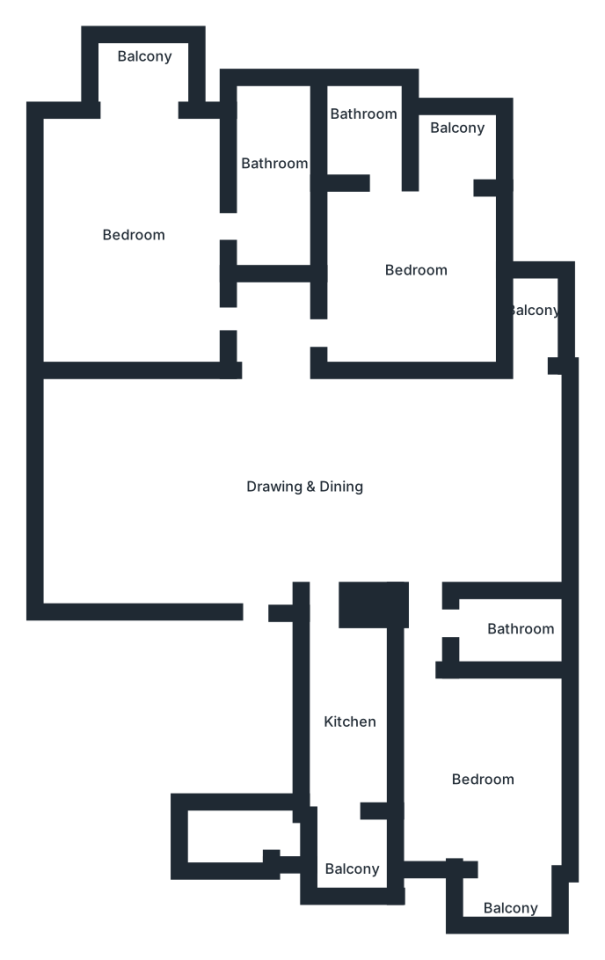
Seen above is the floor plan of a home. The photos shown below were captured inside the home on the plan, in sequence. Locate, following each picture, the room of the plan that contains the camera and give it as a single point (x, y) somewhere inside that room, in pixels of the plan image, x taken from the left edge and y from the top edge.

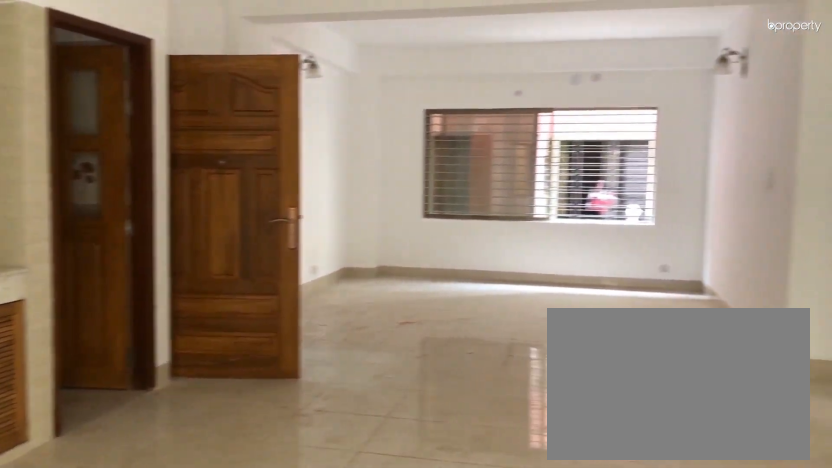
(344, 486)
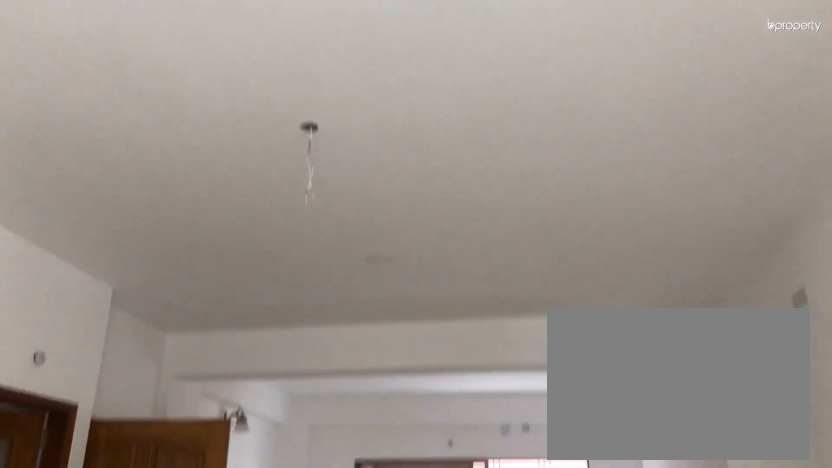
(344, 486)
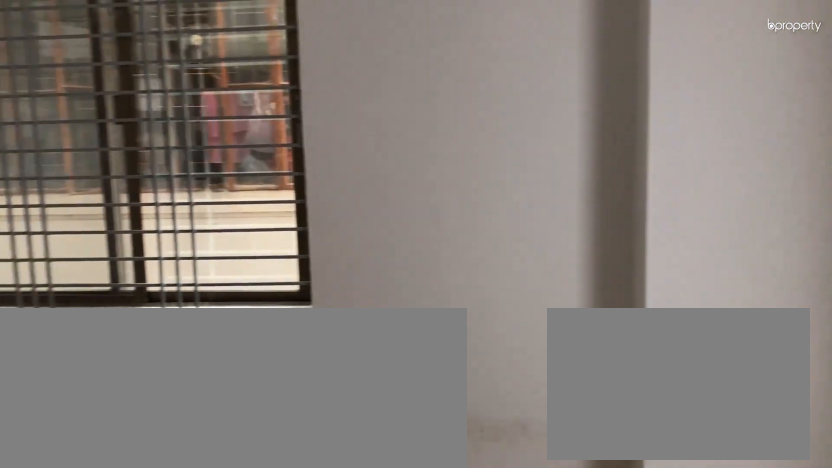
(492, 782)
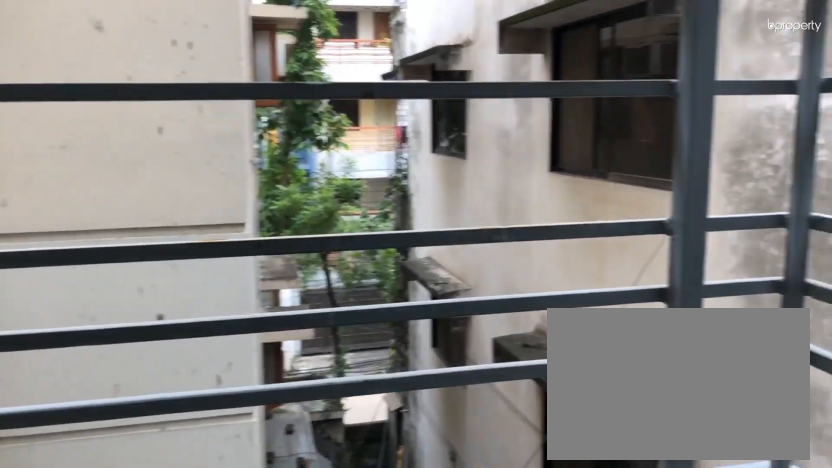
(512, 892)
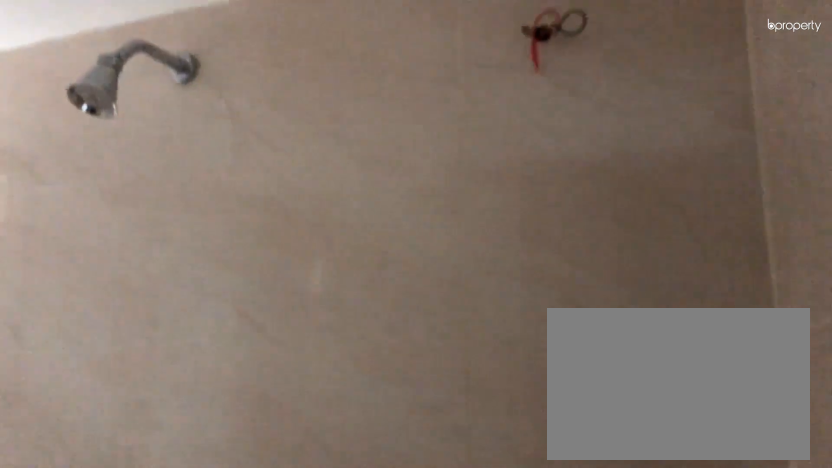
(499, 623)
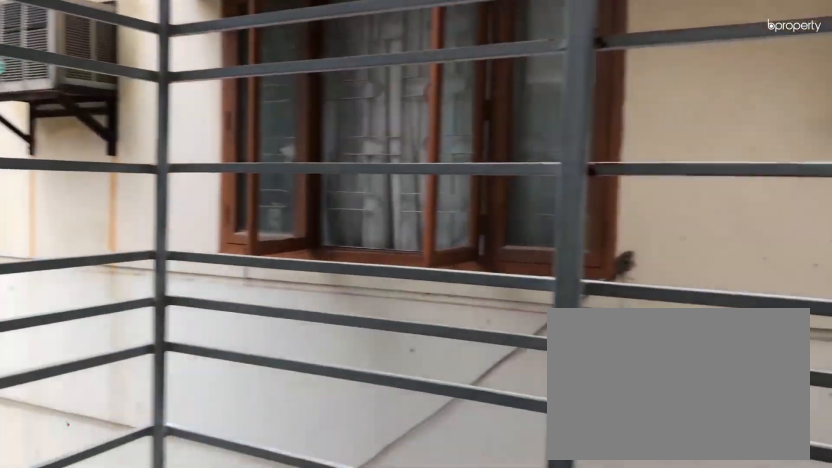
(530, 306)
